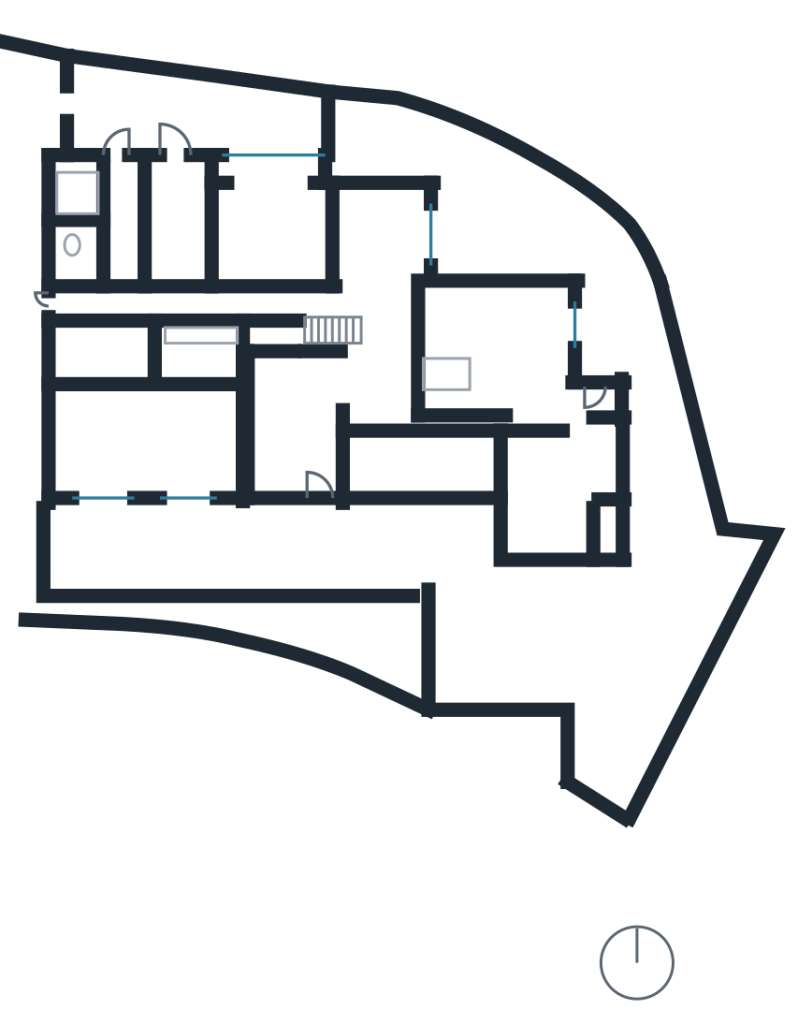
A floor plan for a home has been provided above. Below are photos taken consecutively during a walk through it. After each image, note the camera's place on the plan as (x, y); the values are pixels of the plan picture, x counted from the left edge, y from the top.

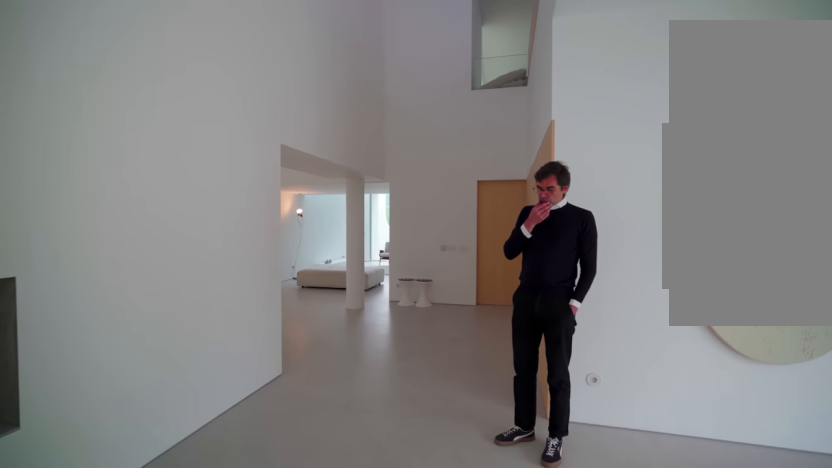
(270, 405)
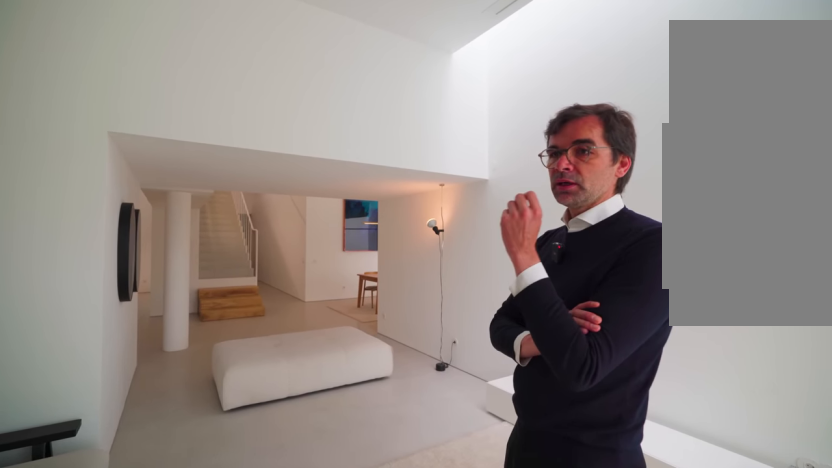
(554, 399)
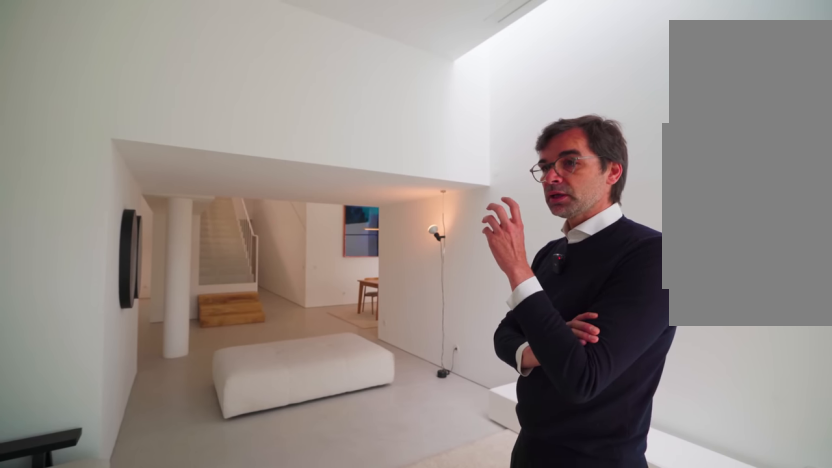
(551, 380)
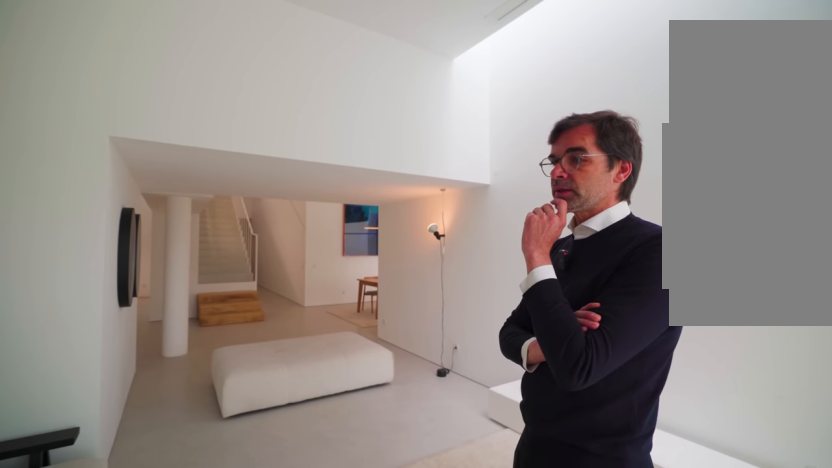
(548, 370)
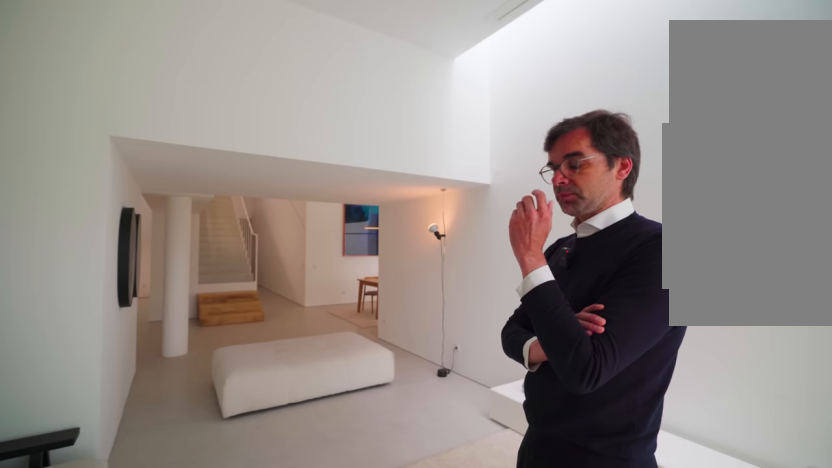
(548, 370)
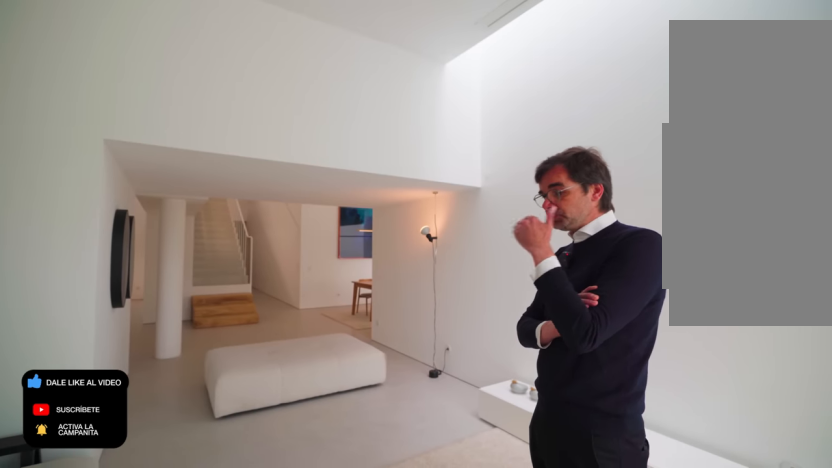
(549, 371)
